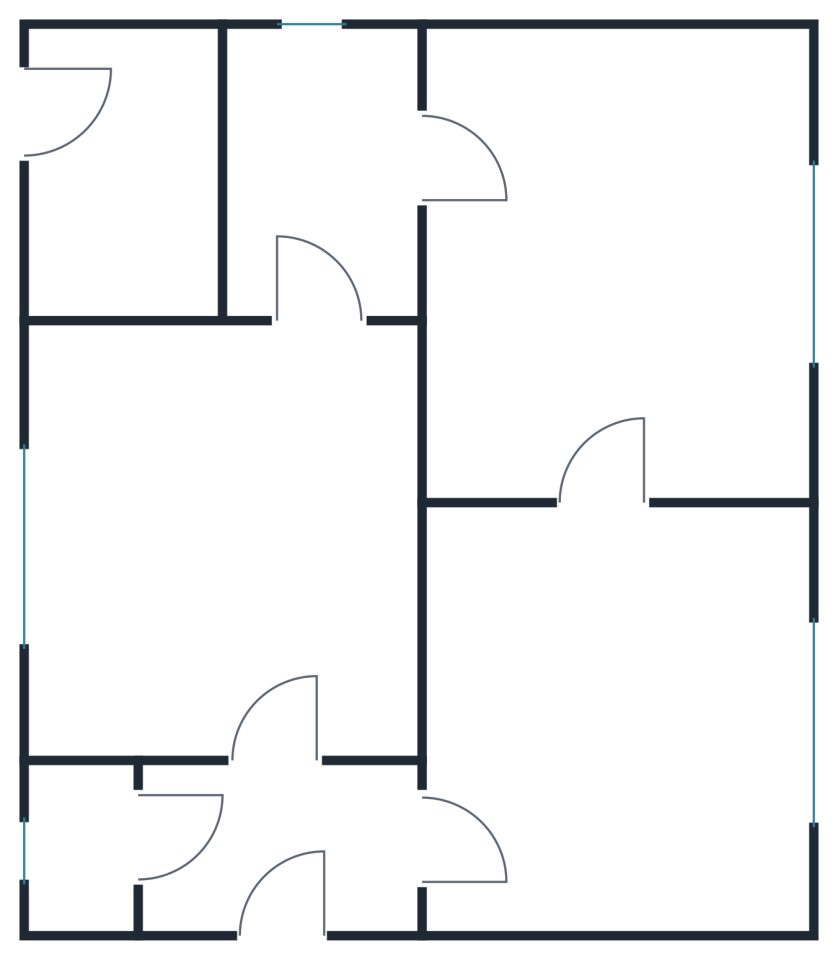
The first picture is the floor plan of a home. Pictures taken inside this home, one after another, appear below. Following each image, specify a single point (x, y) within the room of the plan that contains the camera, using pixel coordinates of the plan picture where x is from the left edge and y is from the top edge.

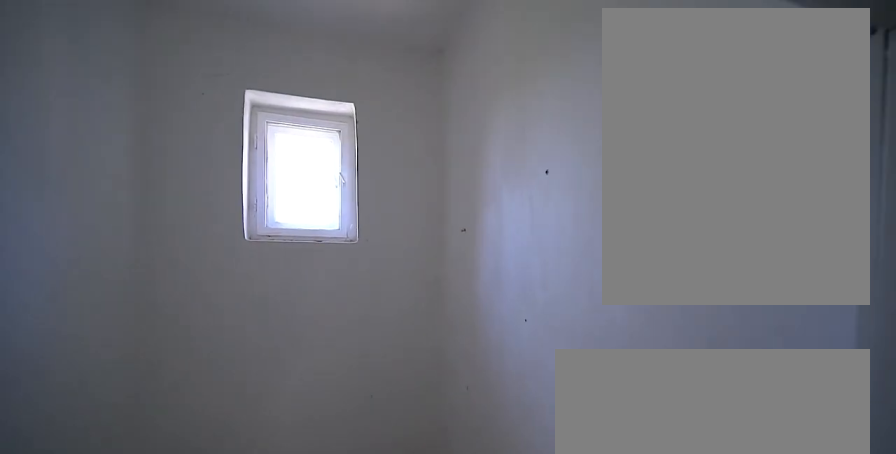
(86, 857)
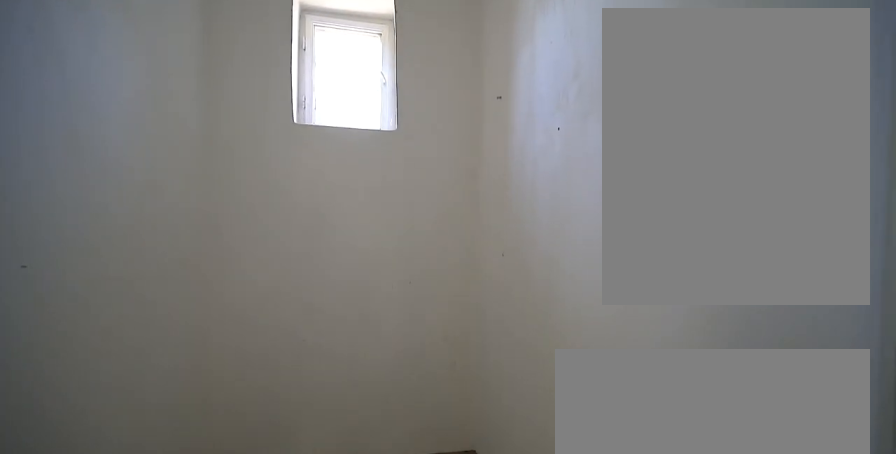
(85, 857)
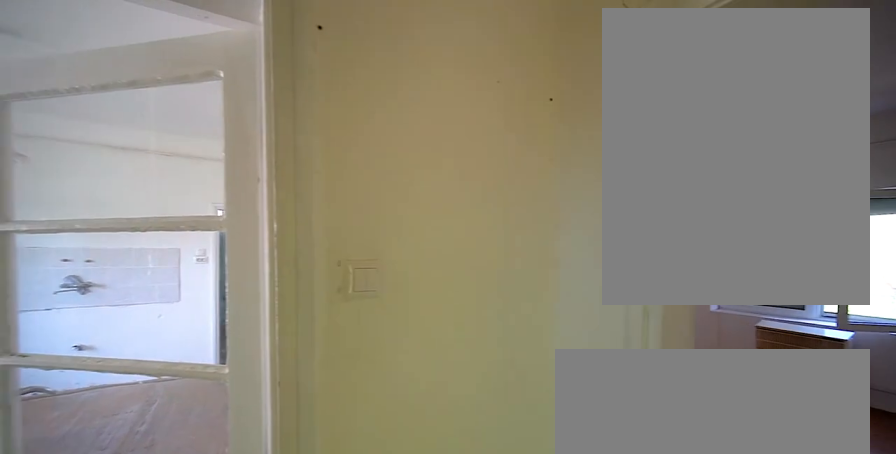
(290, 829)
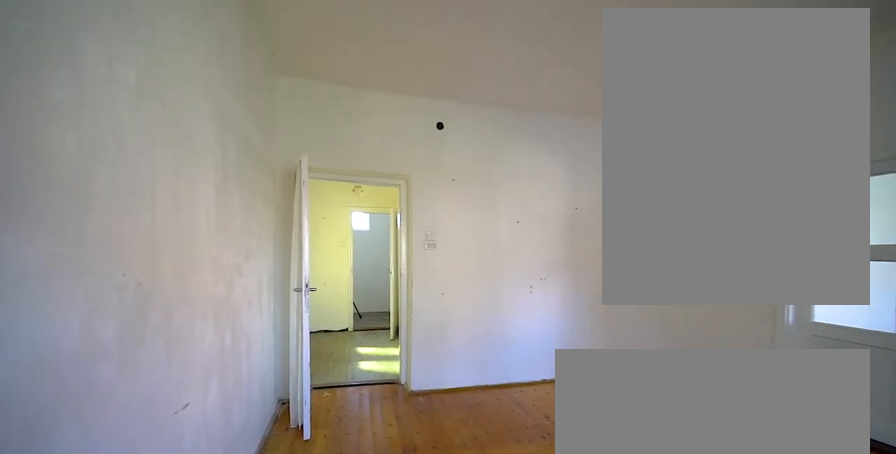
(624, 723)
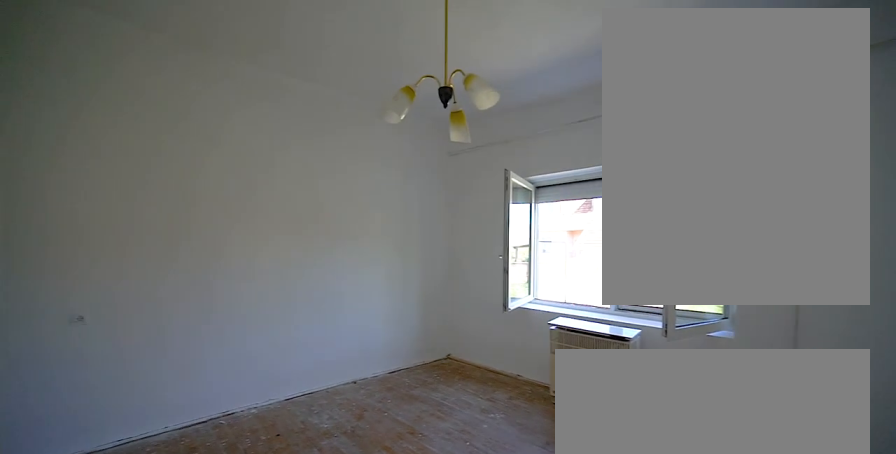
(632, 283)
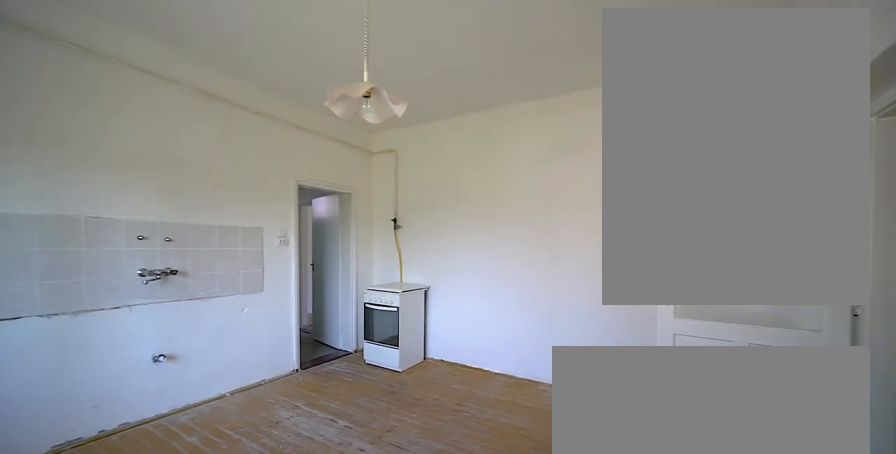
(224, 556)
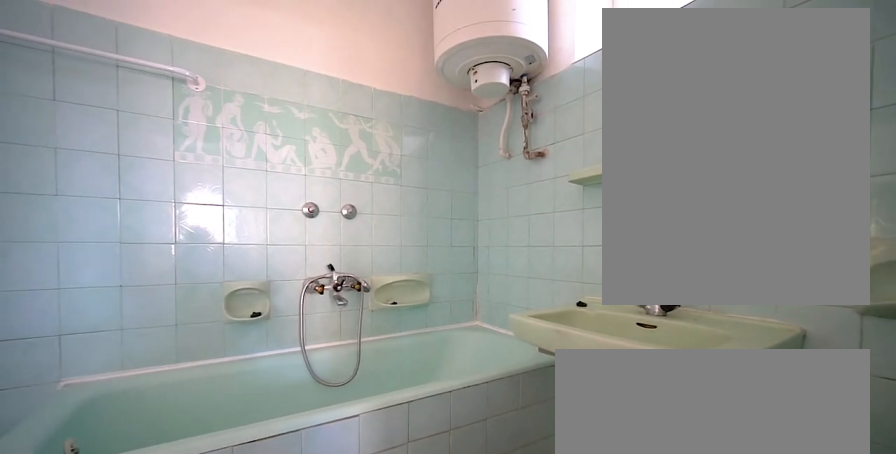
(314, 181)
